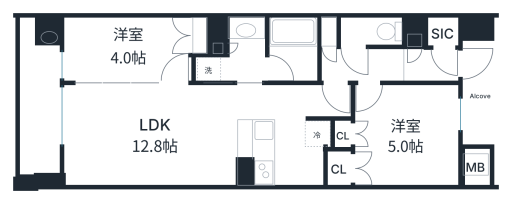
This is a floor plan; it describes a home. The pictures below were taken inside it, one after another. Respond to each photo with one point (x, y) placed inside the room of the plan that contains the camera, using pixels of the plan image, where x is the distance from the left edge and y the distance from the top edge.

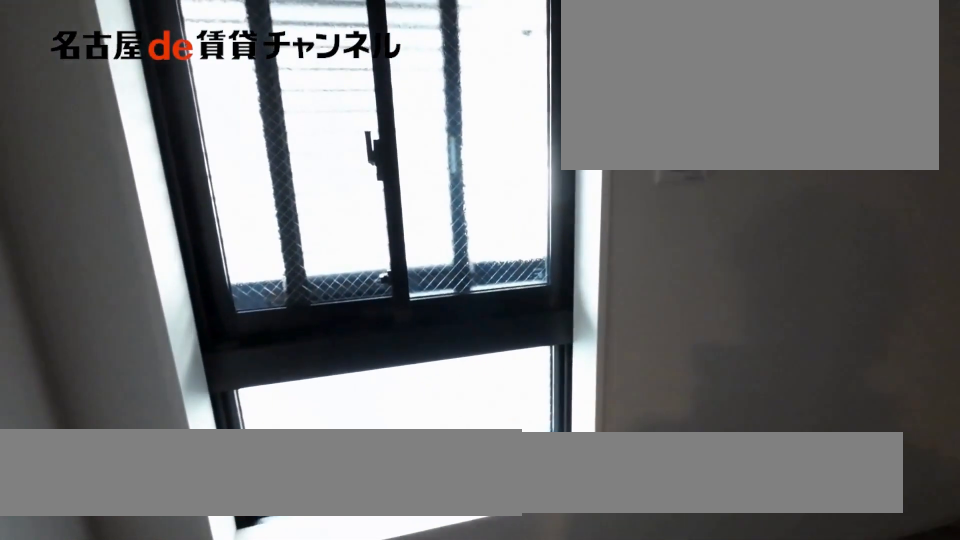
(405, 133)
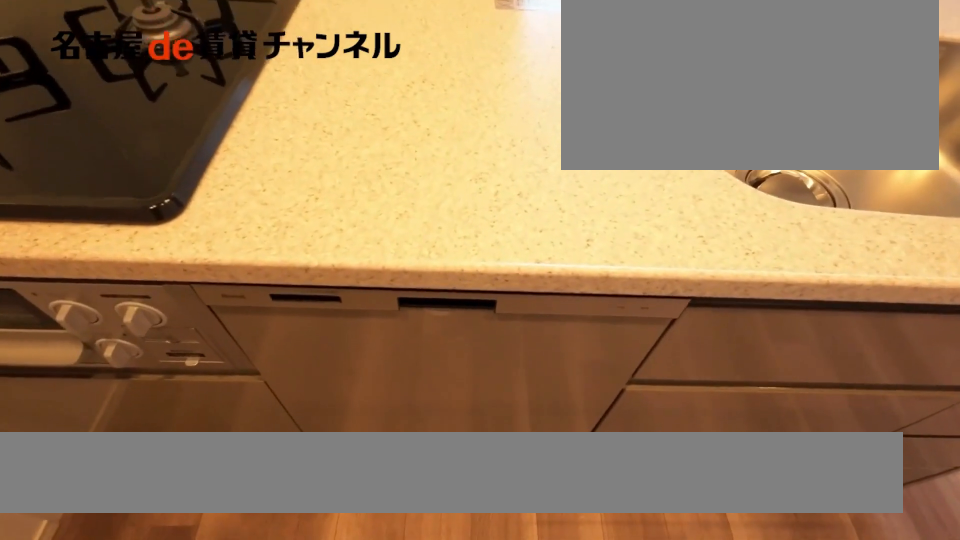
(277, 152)
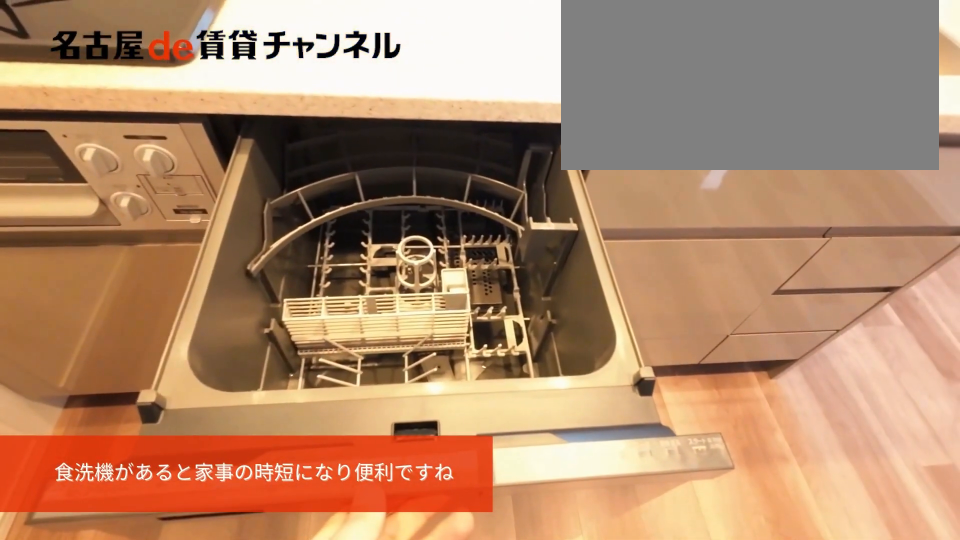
(277, 152)
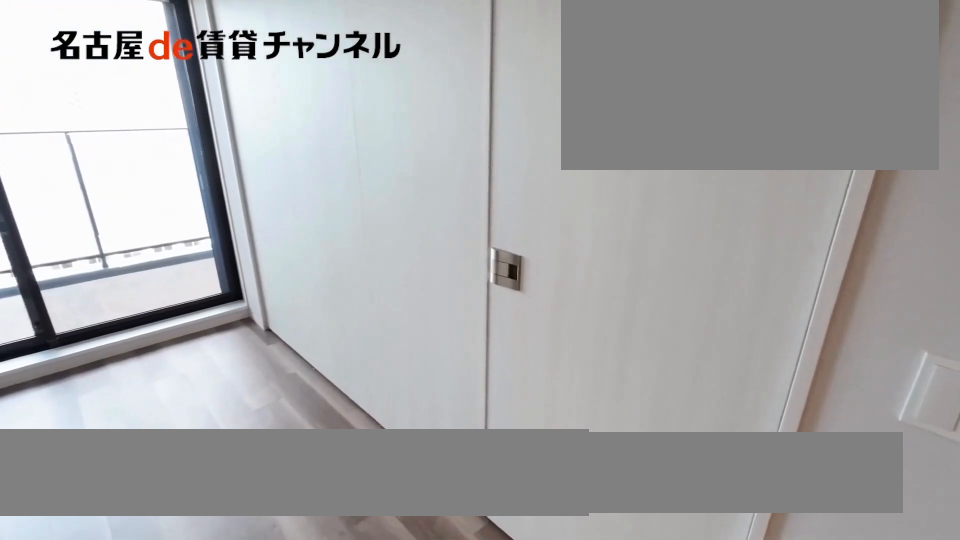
(147, 133)
